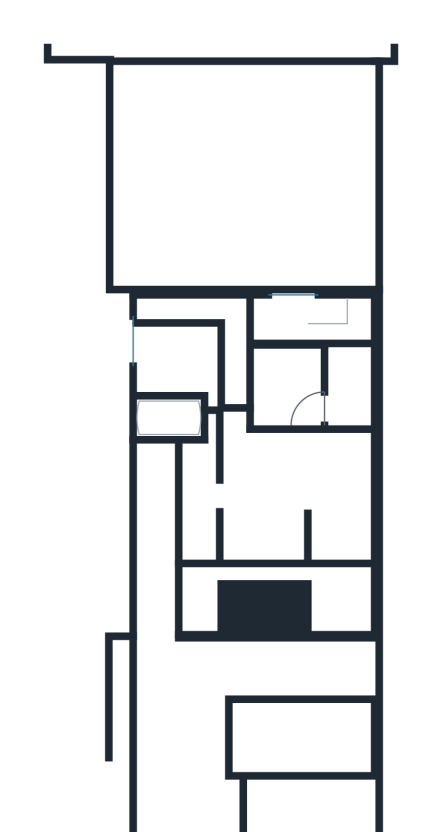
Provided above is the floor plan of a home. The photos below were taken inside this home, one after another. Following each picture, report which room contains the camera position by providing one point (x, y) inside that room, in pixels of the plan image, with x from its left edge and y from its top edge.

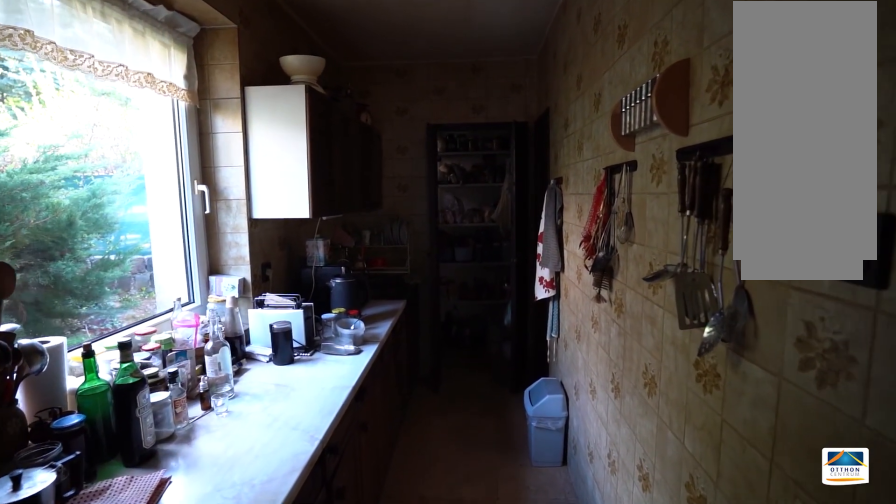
(354, 322)
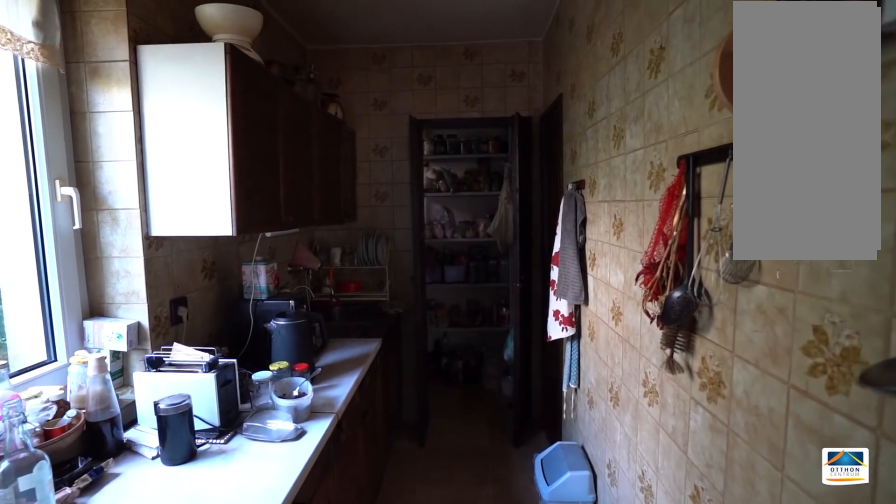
(353, 321)
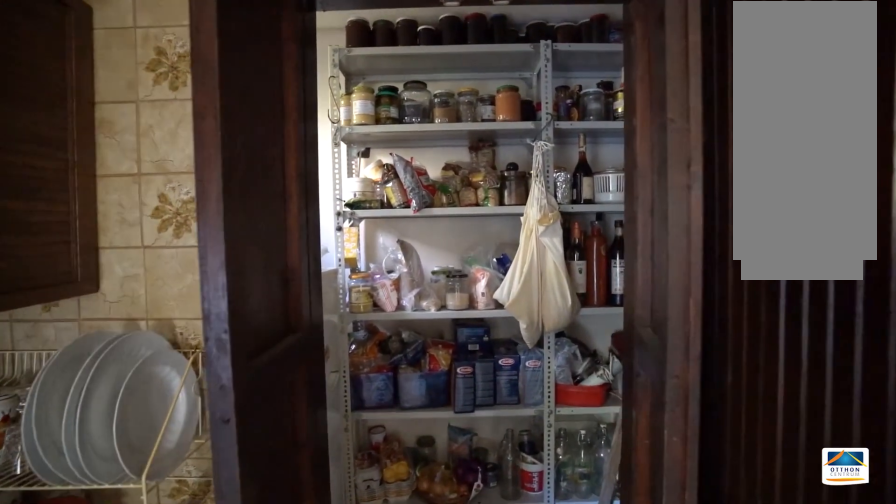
(297, 318)
